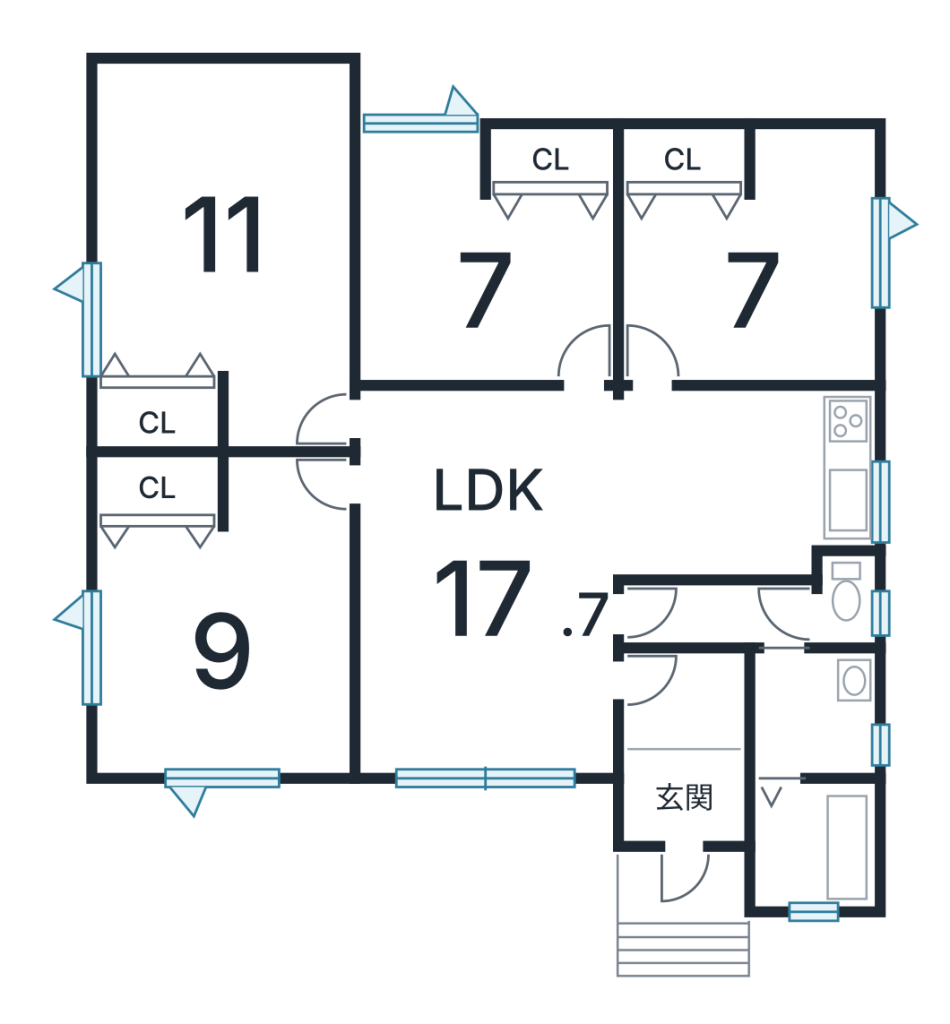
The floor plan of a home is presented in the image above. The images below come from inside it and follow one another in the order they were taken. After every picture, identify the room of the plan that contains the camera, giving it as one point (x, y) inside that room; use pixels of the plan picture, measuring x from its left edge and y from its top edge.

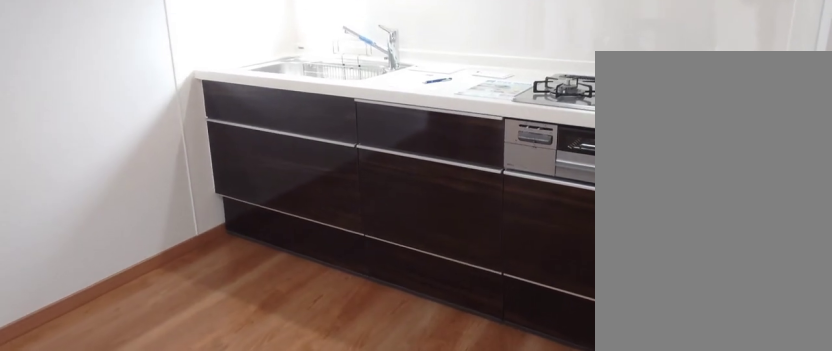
(716, 493)
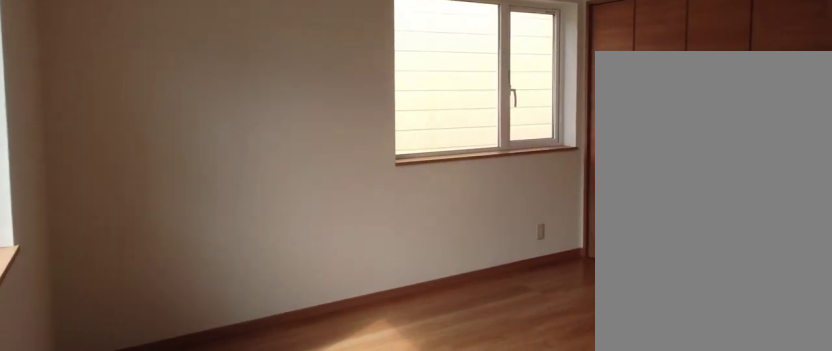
(211, 651)
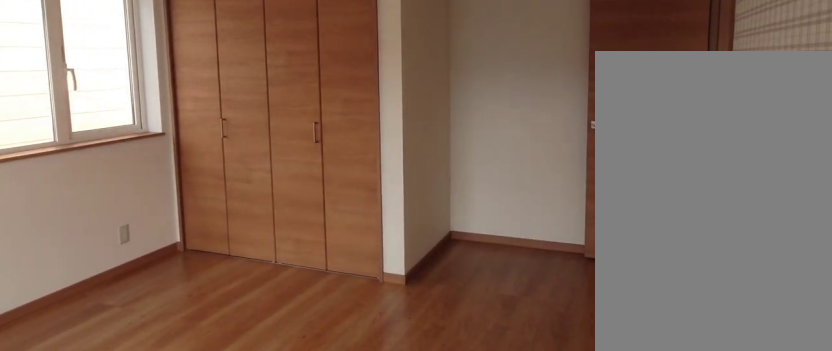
(211, 651)
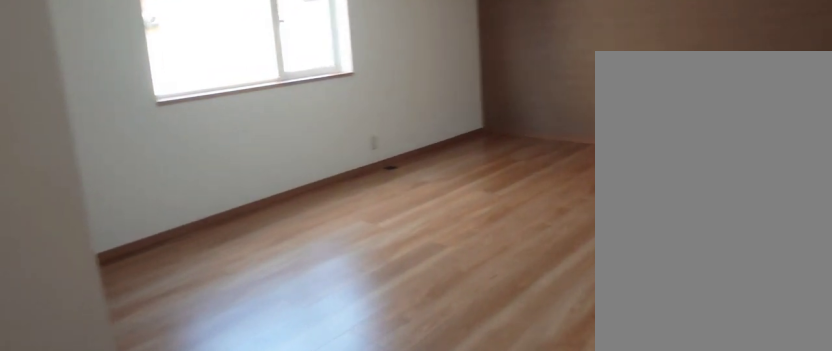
(214, 246)
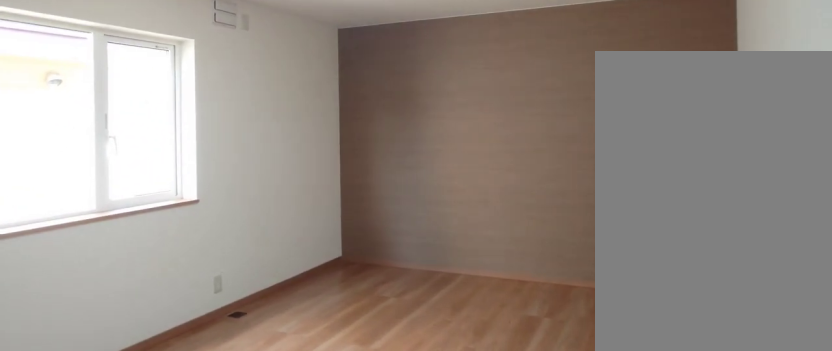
(214, 246)
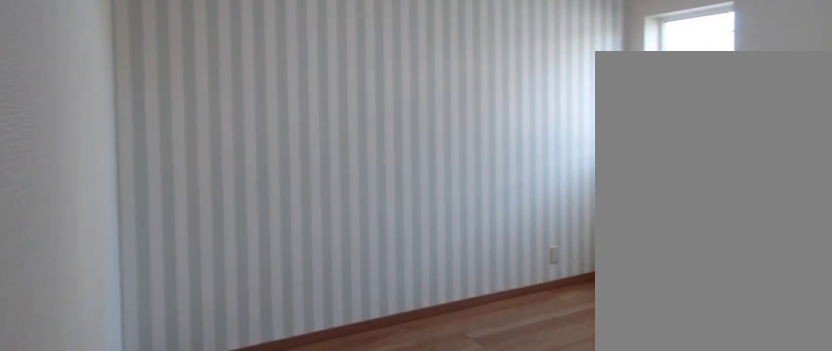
(477, 294)
